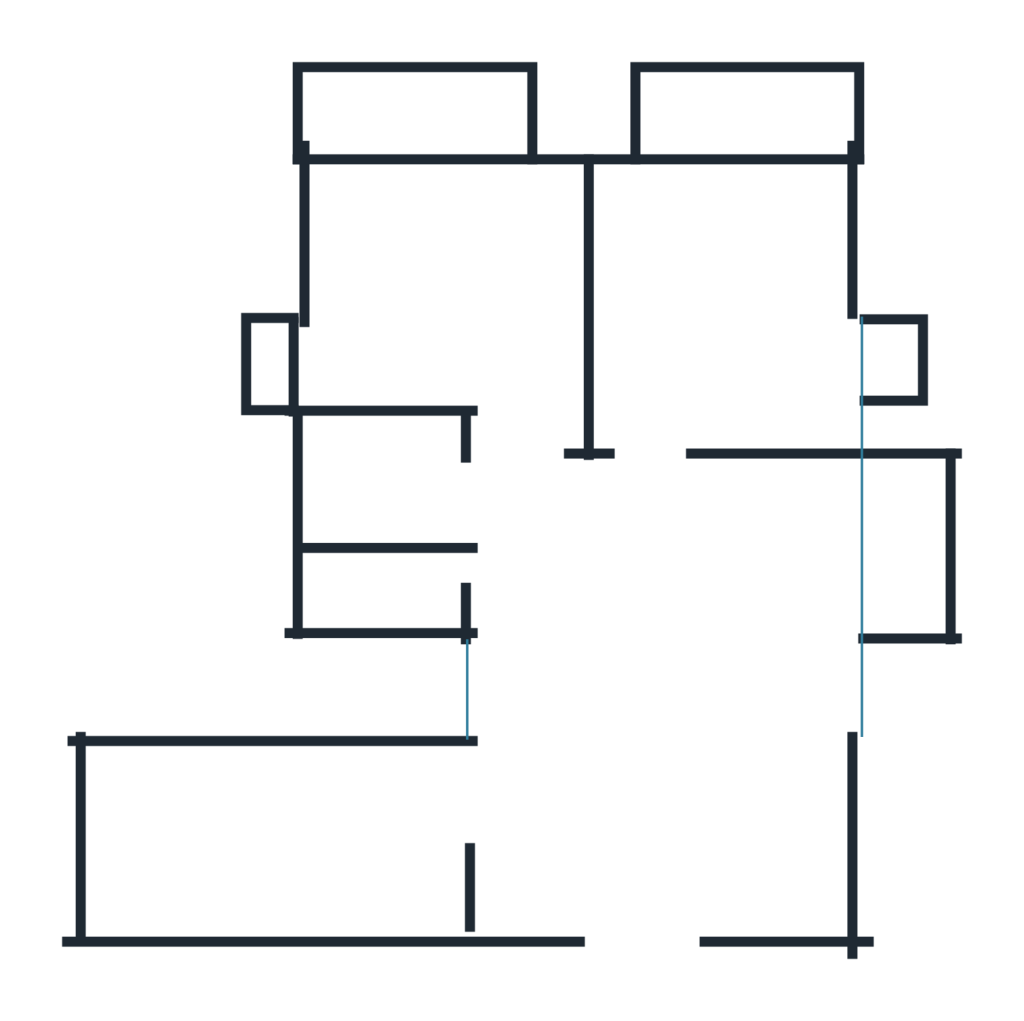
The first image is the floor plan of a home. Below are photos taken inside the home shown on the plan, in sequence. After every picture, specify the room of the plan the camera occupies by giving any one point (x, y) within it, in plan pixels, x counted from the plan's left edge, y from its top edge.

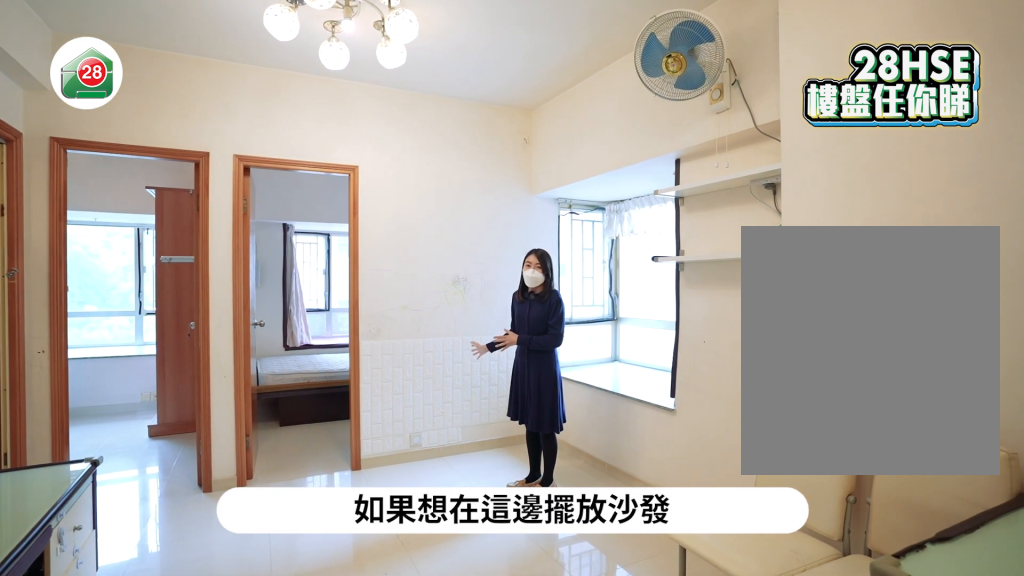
(668, 697)
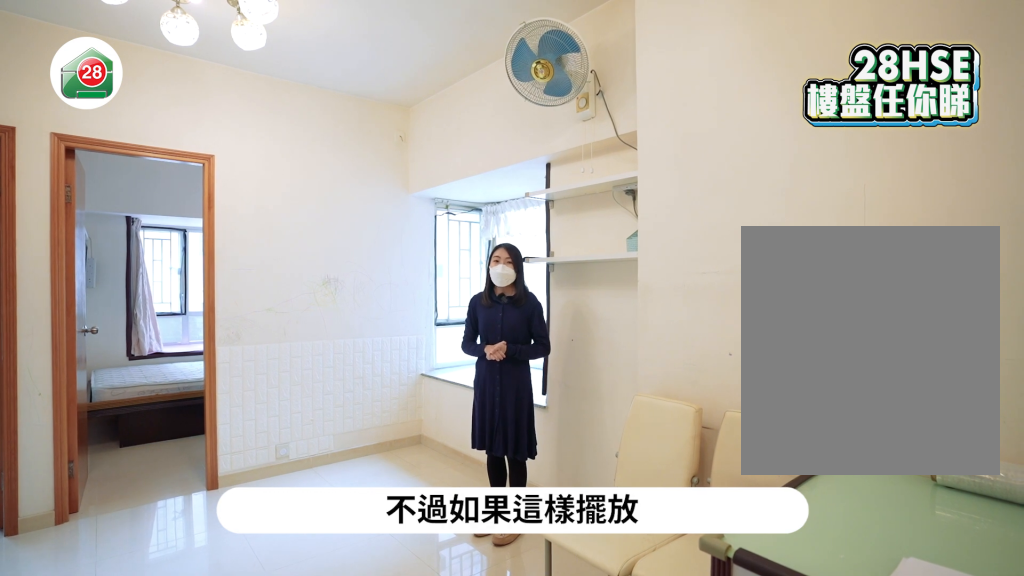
(668, 698)
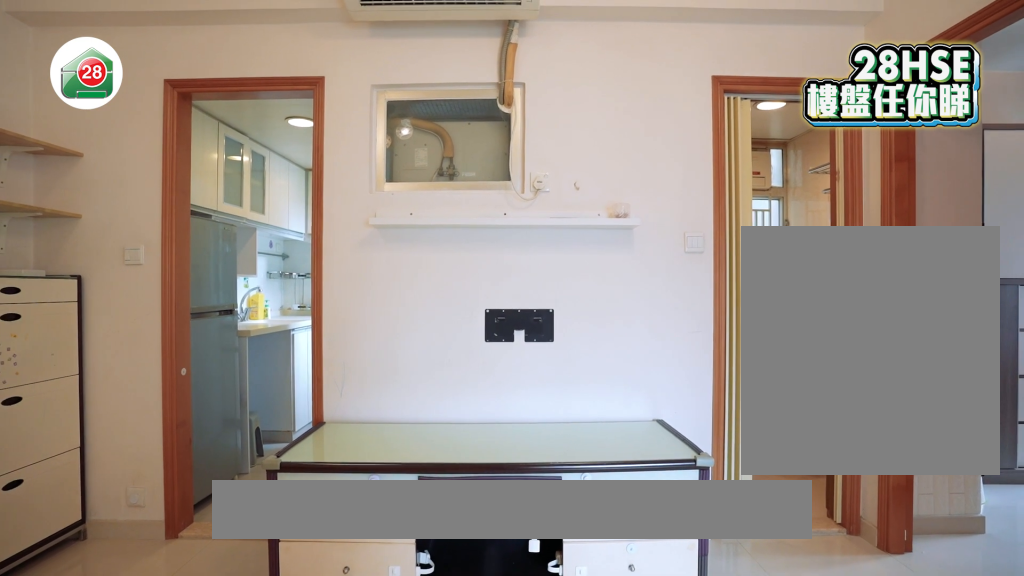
(667, 719)
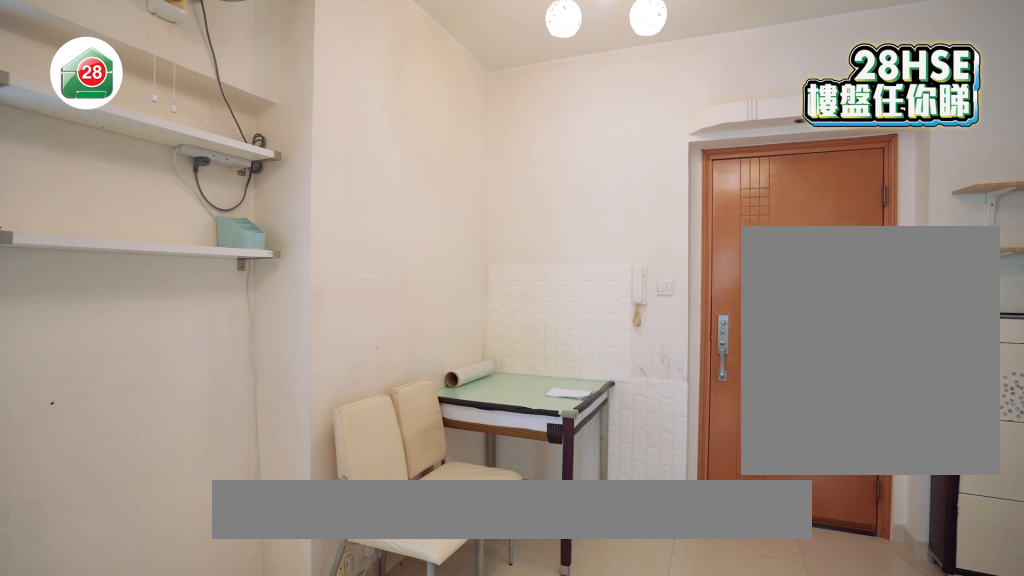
(667, 759)
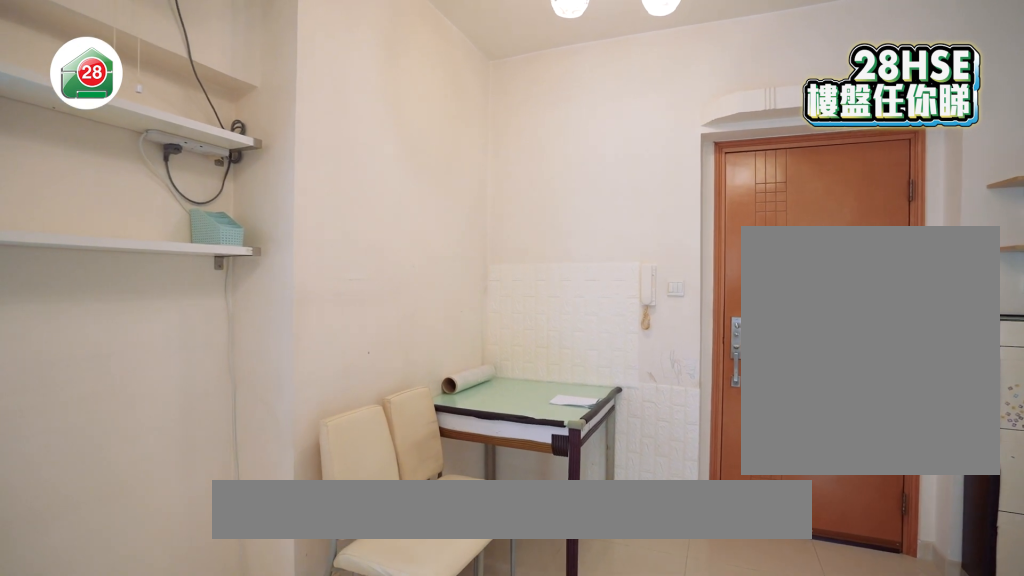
(666, 719)
